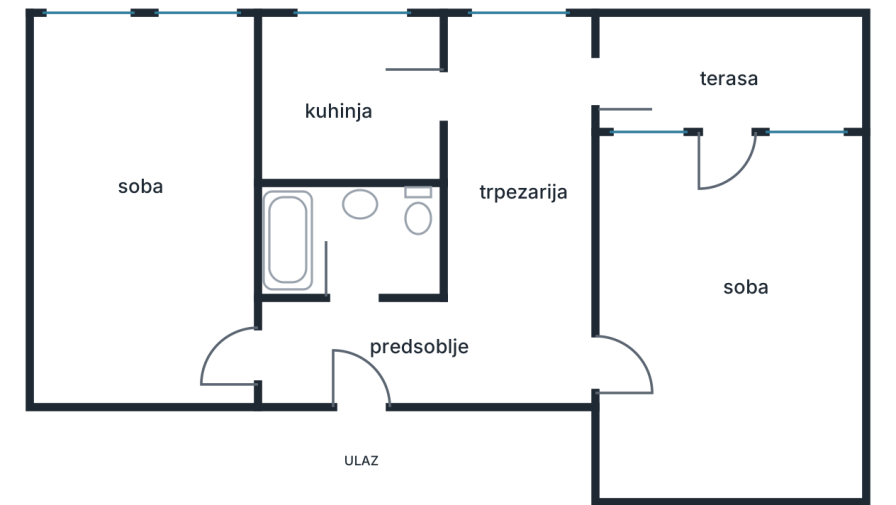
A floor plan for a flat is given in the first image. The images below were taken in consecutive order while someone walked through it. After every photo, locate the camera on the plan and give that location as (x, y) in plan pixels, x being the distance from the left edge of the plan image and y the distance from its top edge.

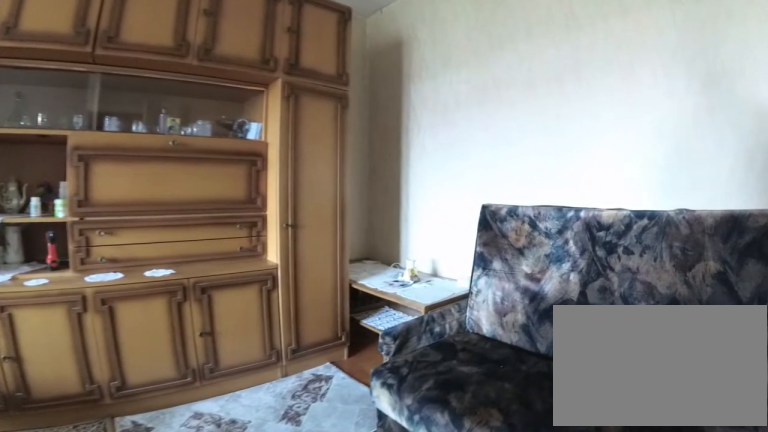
(662, 384)
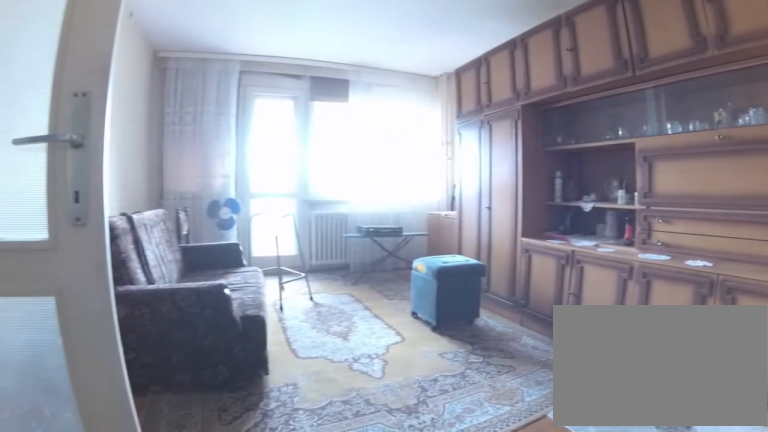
(720, 474)
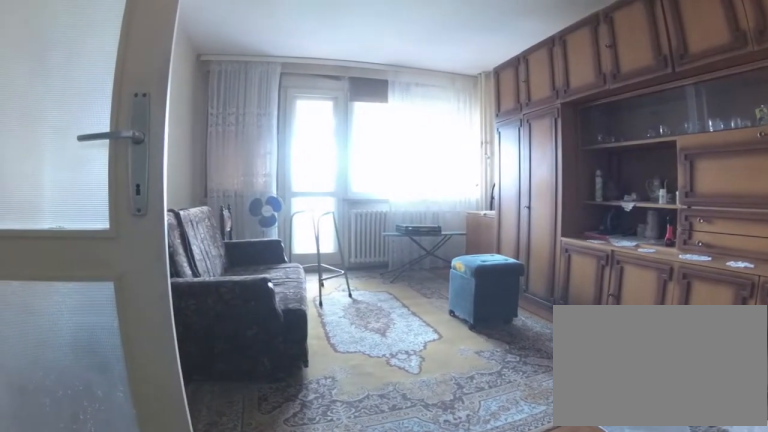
(731, 476)
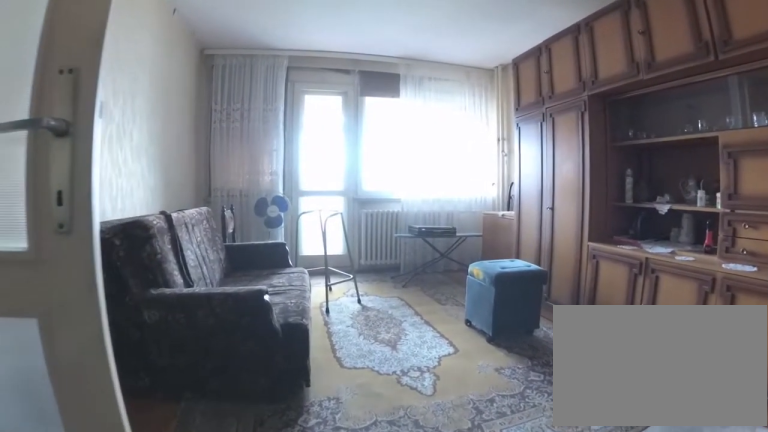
(731, 464)
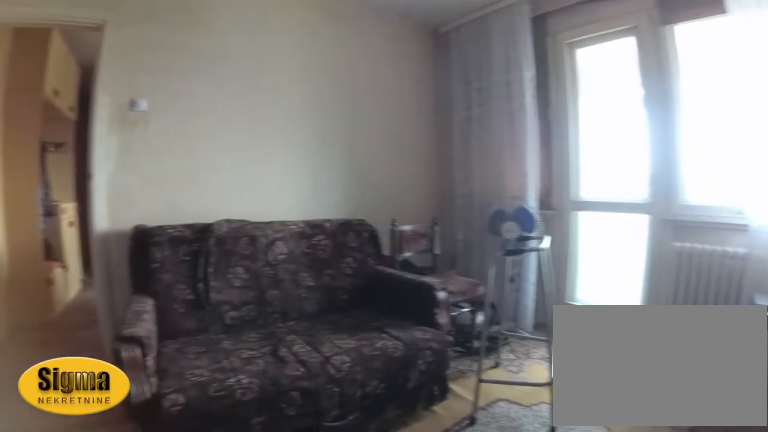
(744, 342)
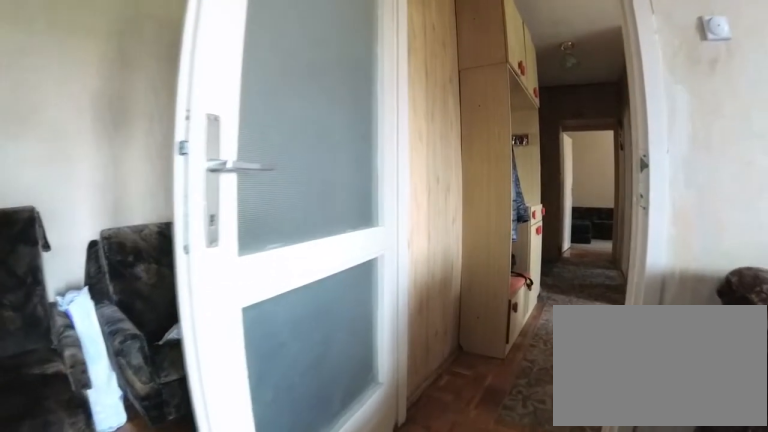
(709, 350)
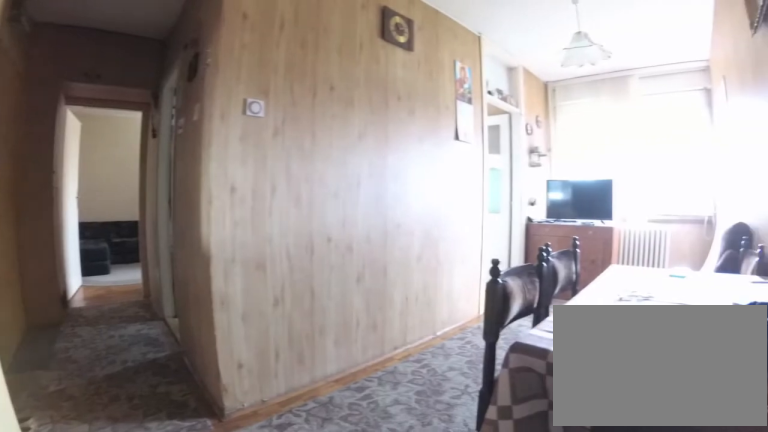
(584, 369)
